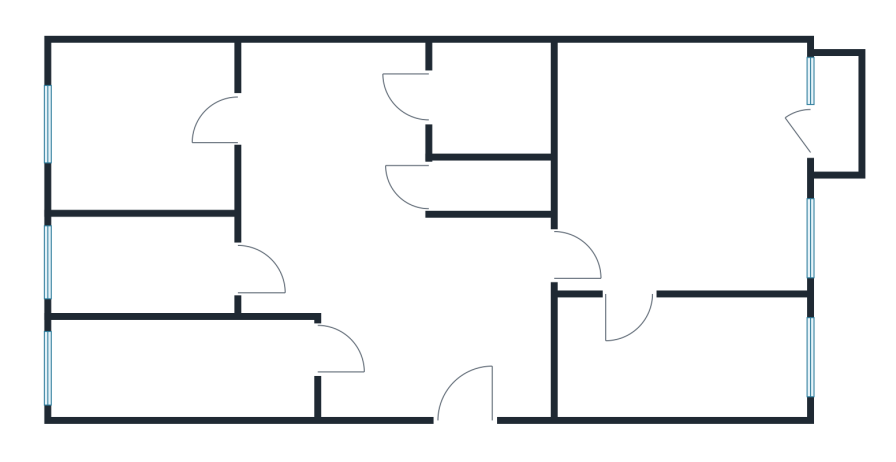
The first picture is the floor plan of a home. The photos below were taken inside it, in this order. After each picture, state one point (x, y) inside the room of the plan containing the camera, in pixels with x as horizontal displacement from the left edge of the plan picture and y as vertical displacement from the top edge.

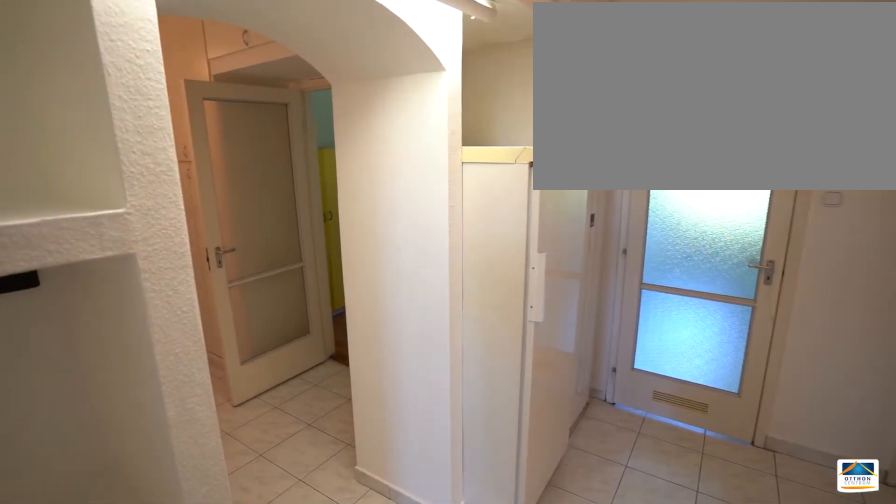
(411, 297)
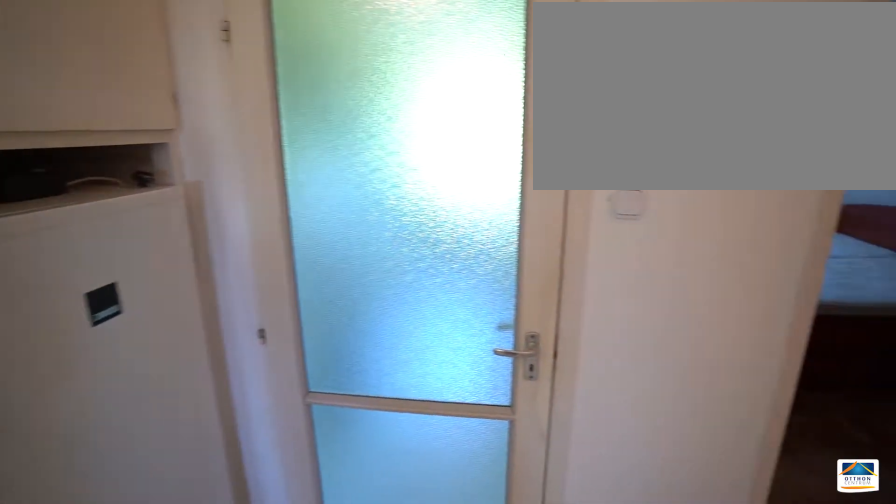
(411, 297)
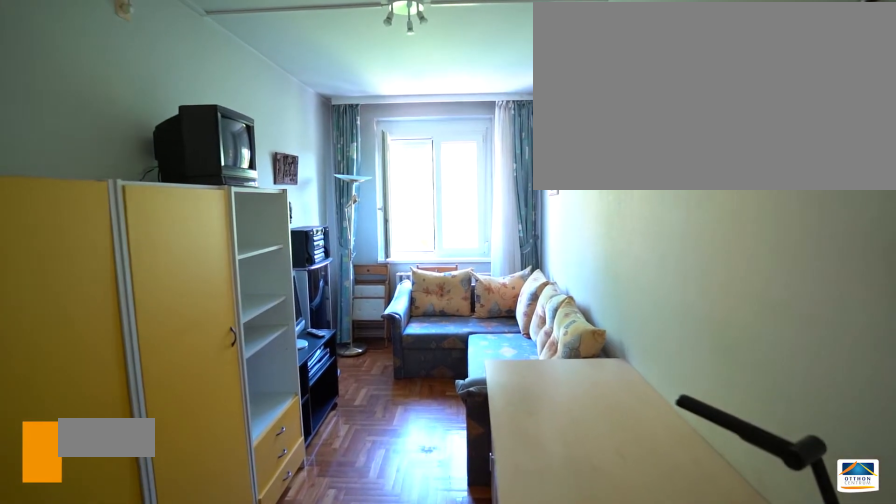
(164, 367)
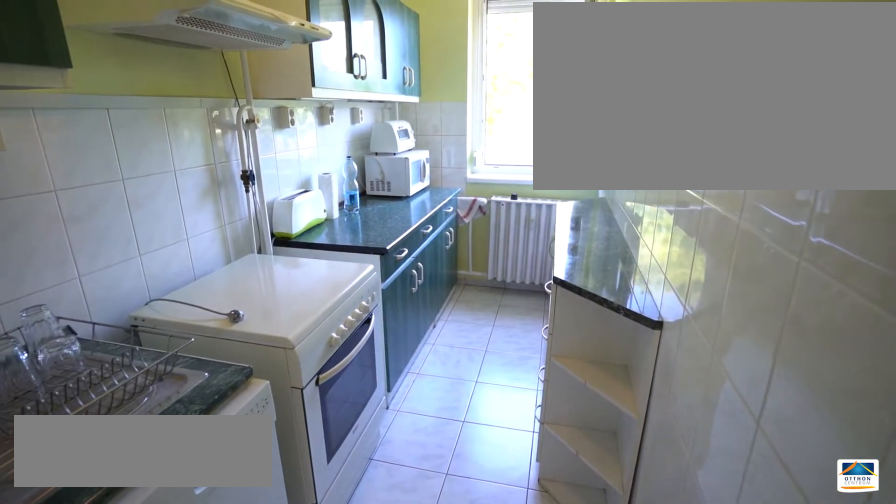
(151, 266)
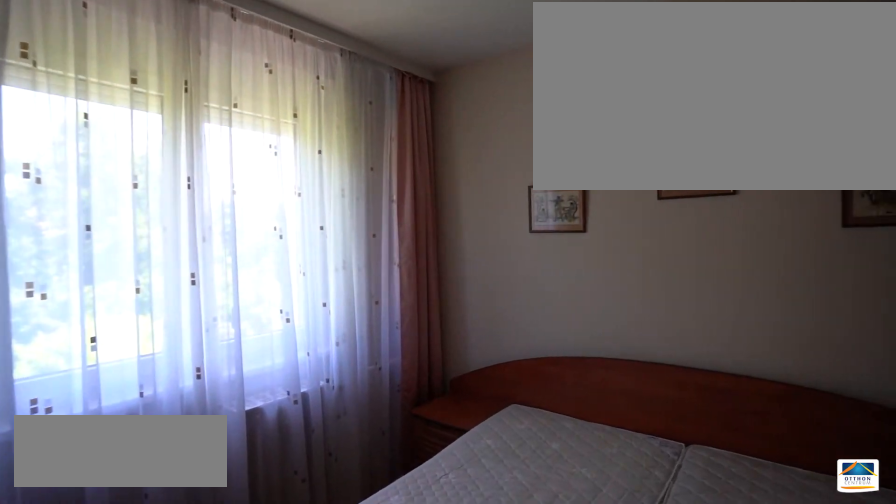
(130, 139)
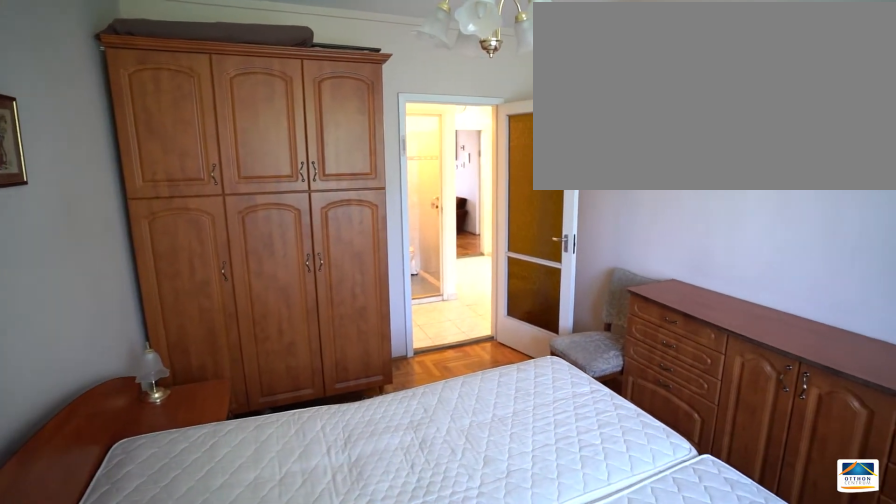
(131, 139)
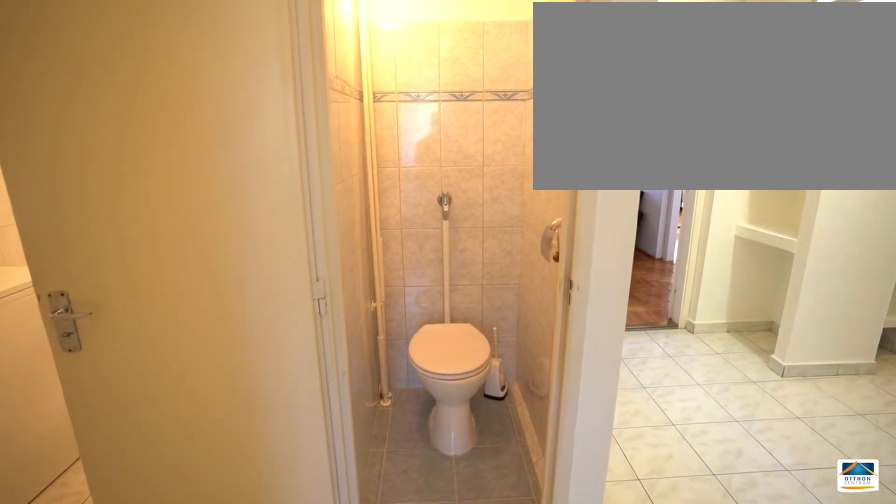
(488, 180)
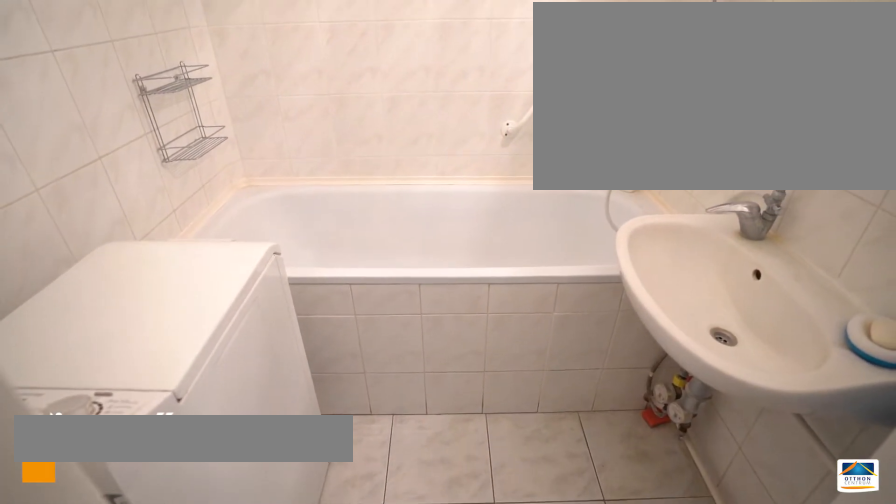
(486, 103)
